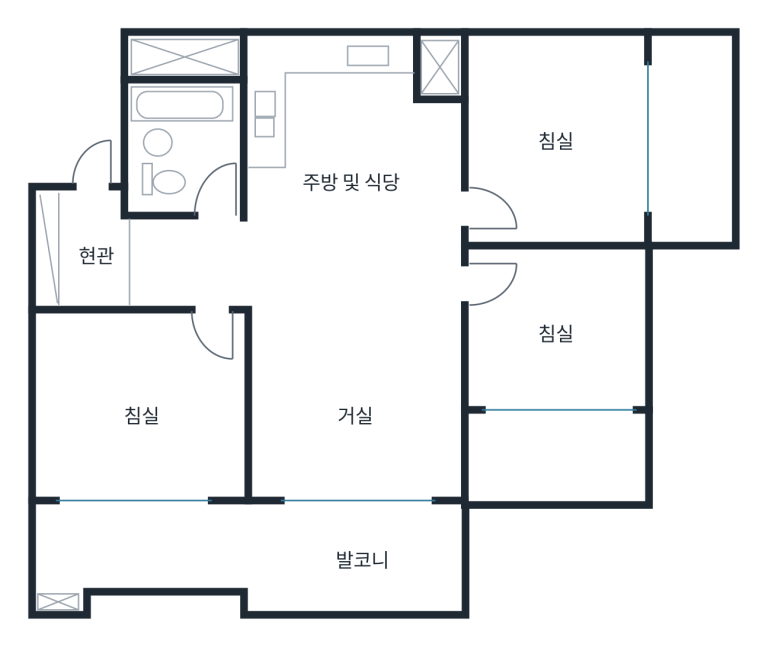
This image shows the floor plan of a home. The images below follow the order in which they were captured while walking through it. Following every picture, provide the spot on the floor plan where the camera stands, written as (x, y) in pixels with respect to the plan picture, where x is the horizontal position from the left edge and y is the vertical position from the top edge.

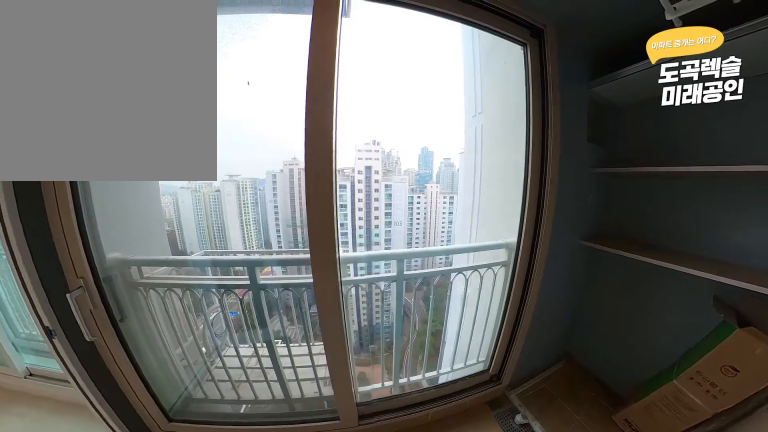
(173, 521)
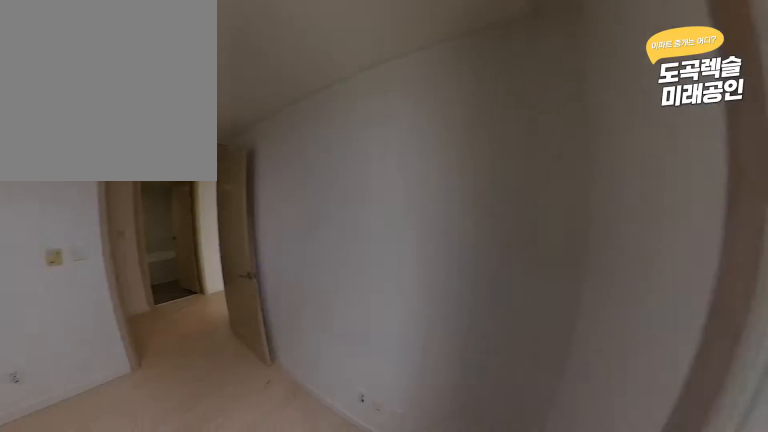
(178, 482)
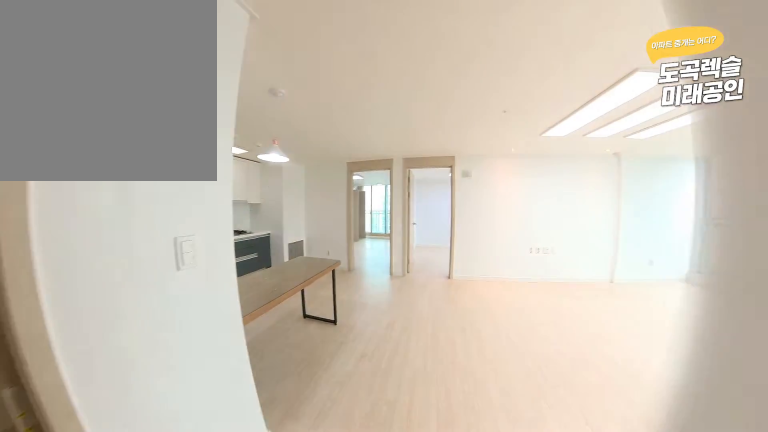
(222, 267)
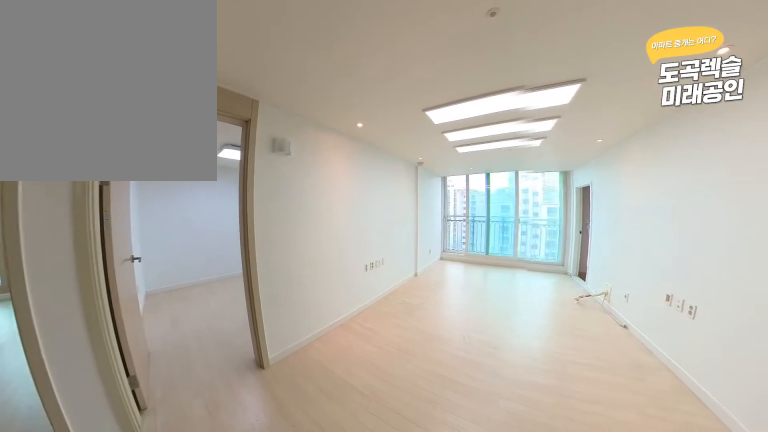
(333, 276)
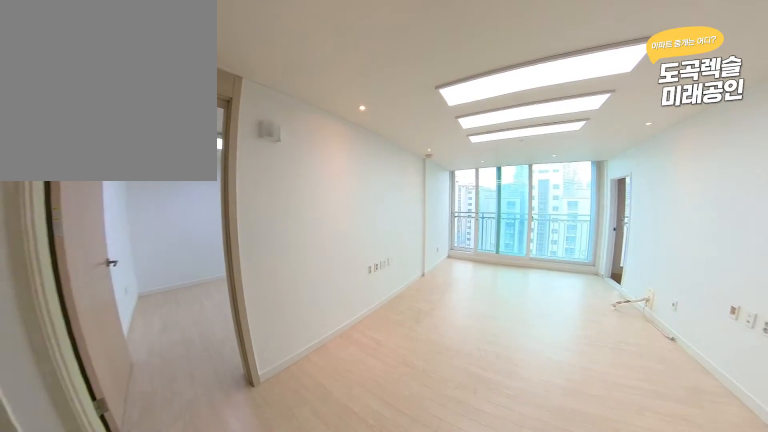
(333, 276)
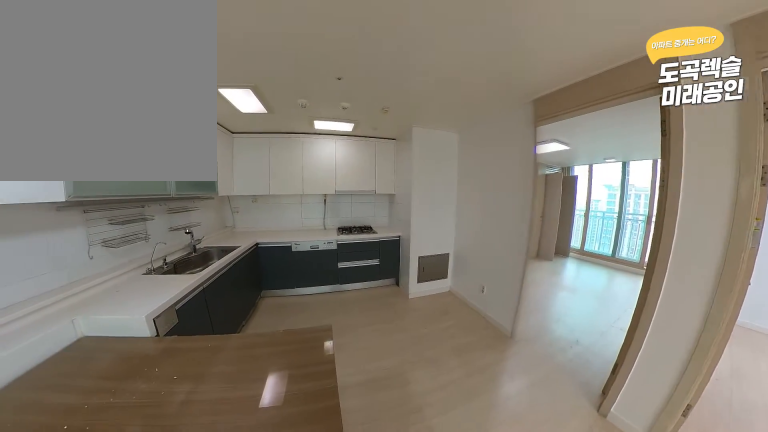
(332, 276)
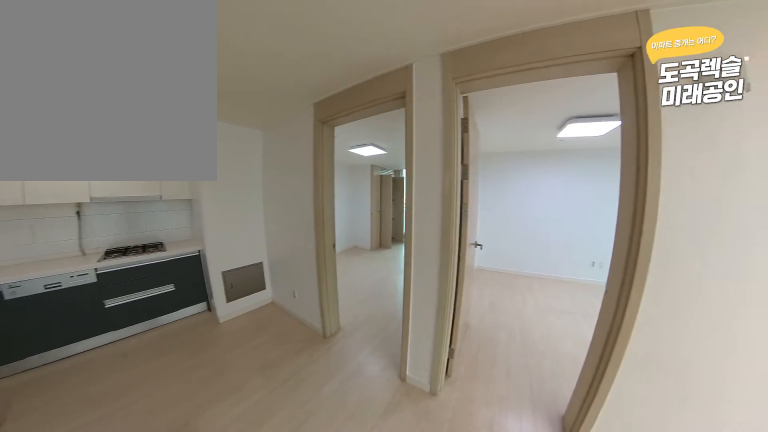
(333, 276)
